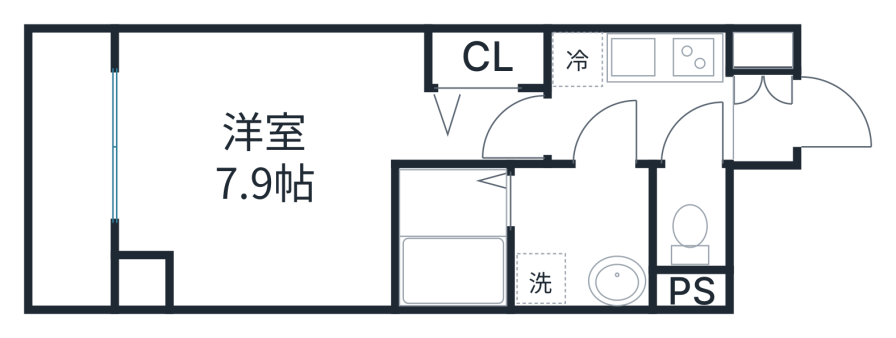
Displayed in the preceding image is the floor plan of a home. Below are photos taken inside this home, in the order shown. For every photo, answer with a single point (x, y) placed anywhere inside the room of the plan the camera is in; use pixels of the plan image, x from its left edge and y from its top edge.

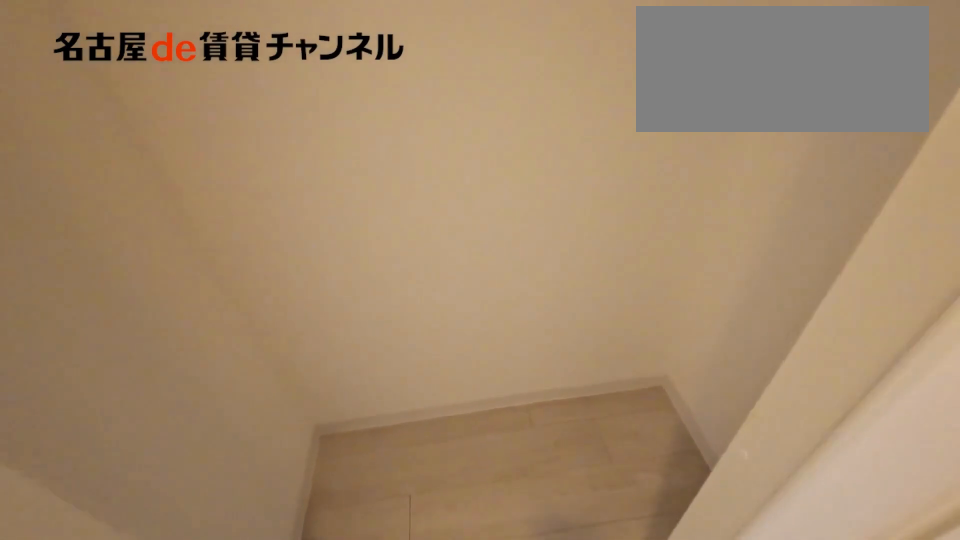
(488, 58)
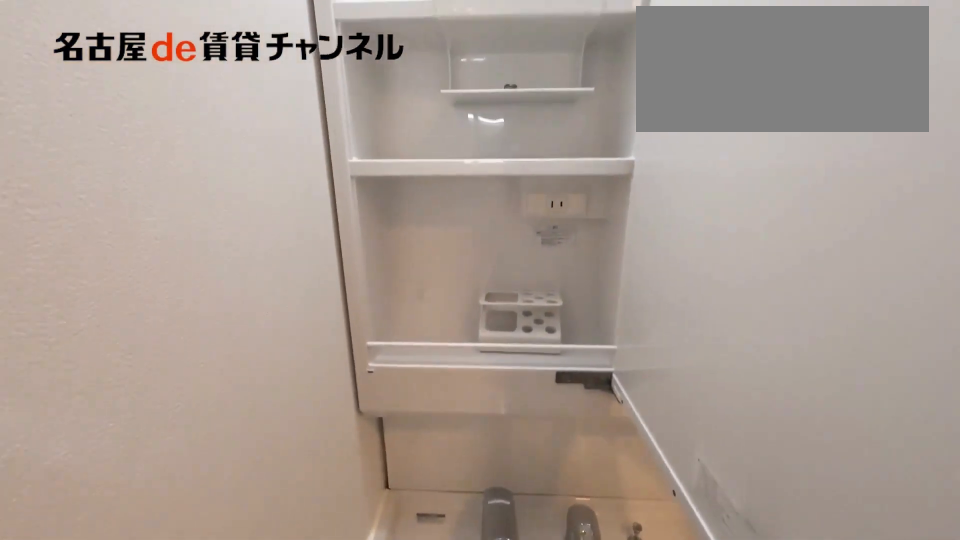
(580, 236)
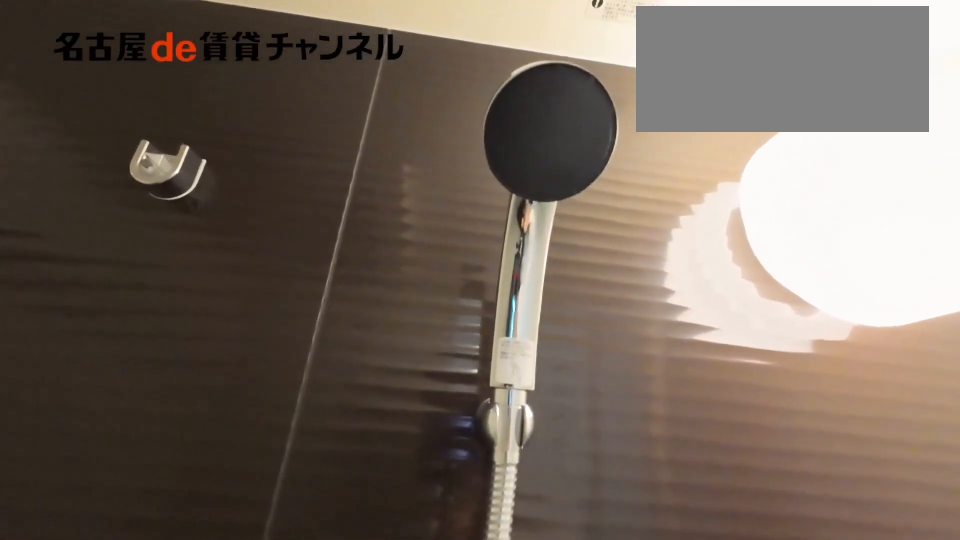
(453, 238)
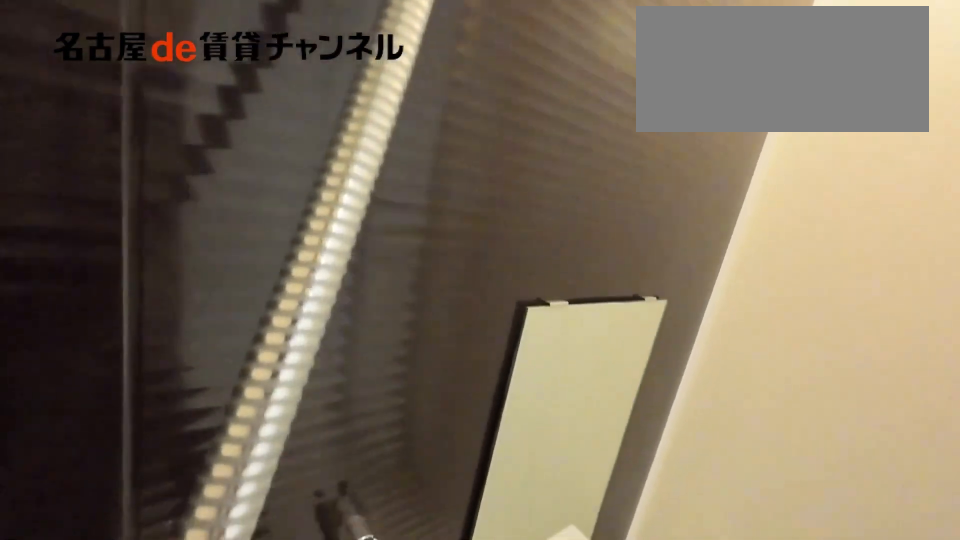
(453, 238)
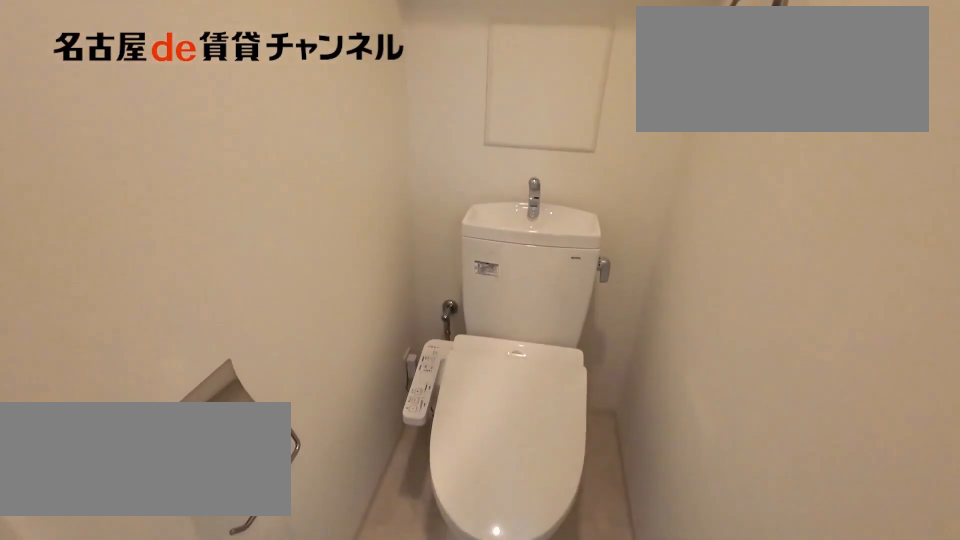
(689, 239)
